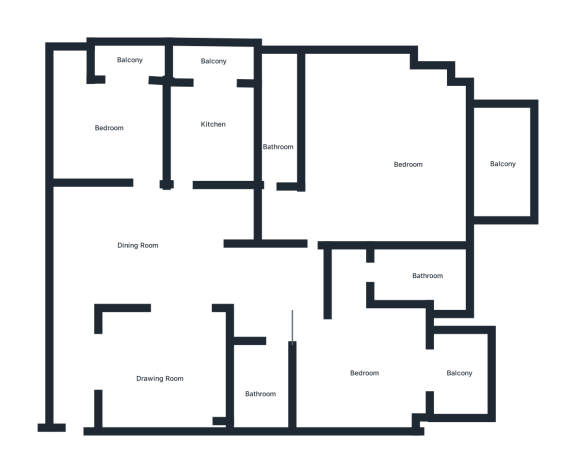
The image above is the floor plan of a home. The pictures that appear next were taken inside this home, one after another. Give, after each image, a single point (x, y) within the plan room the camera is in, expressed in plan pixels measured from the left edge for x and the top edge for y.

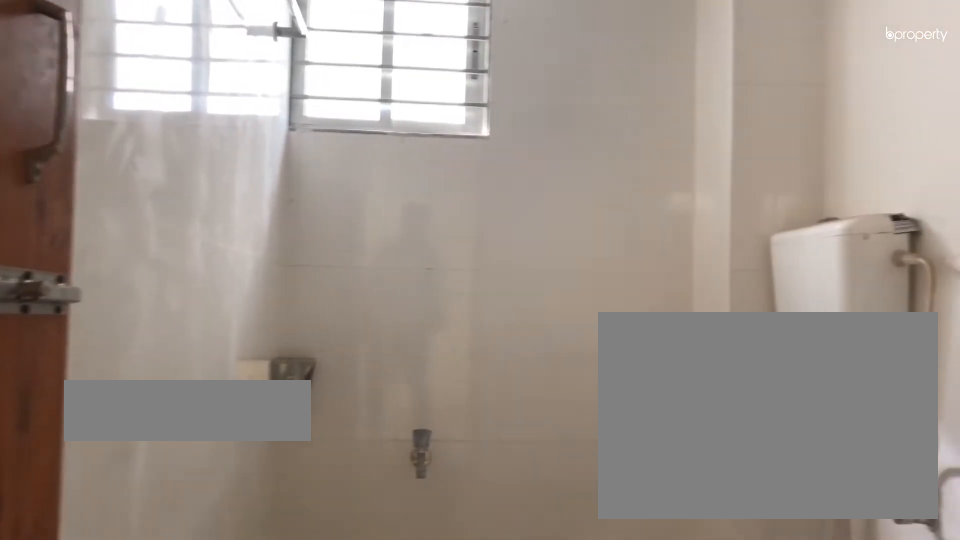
(261, 385)
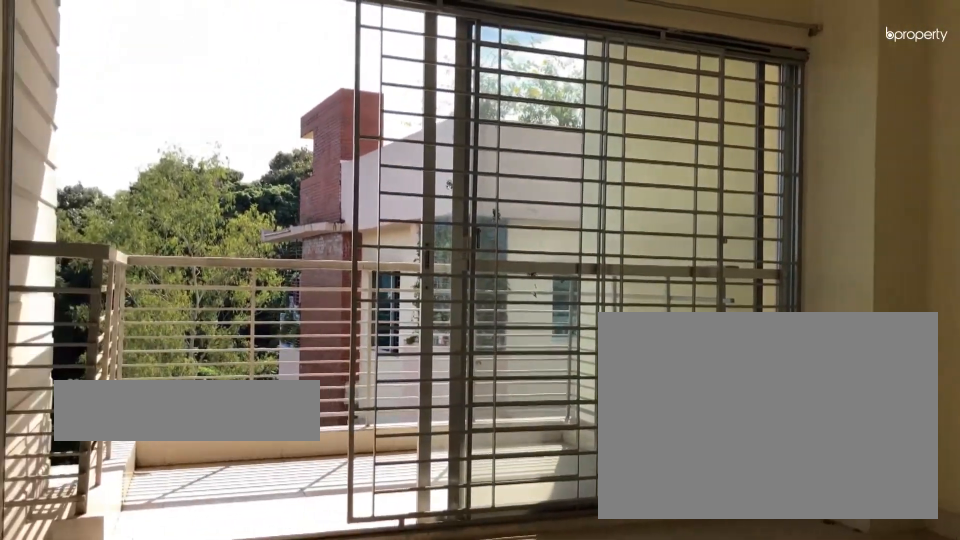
(368, 356)
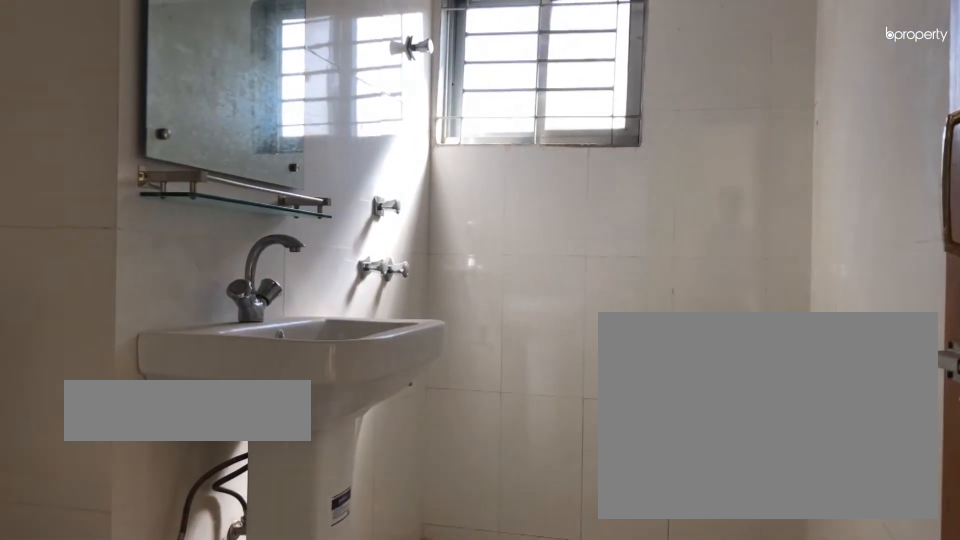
(426, 280)
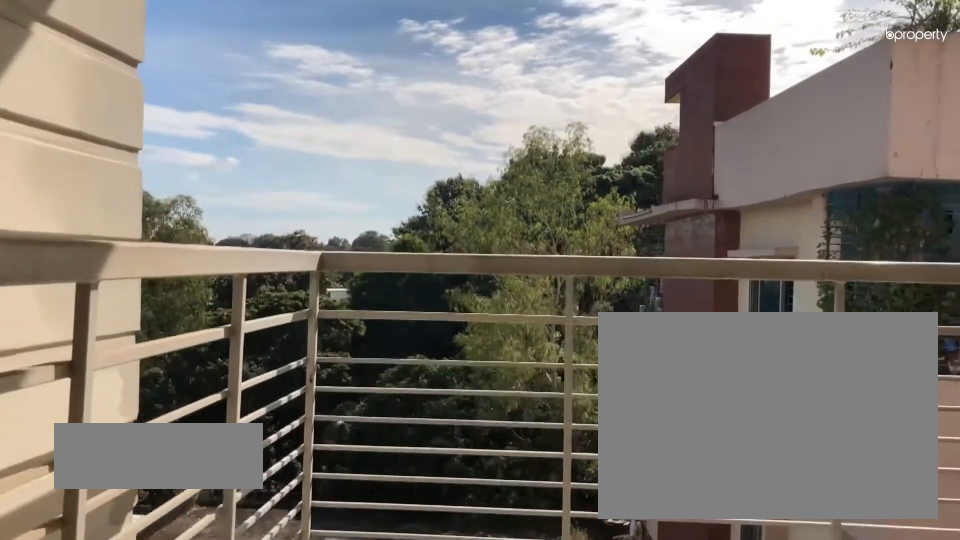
(464, 371)
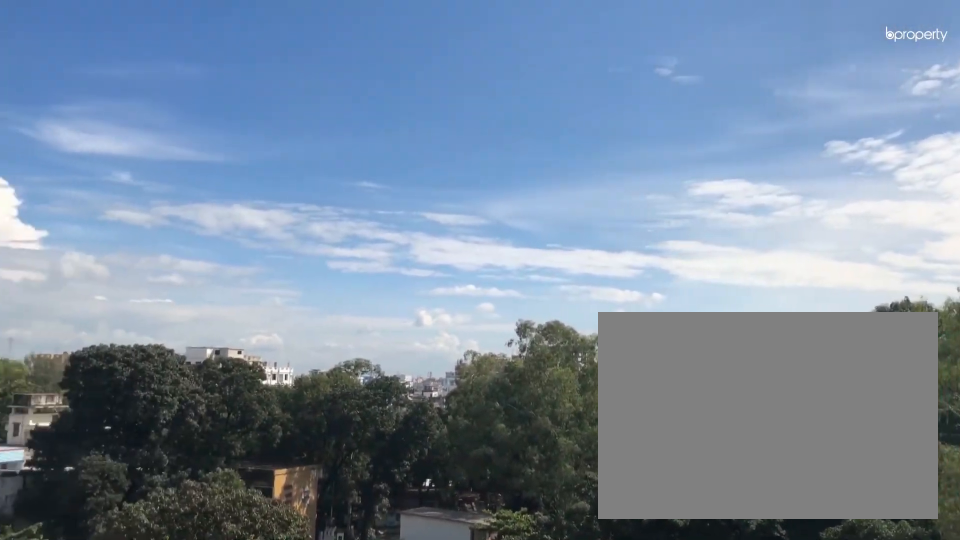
(464, 371)
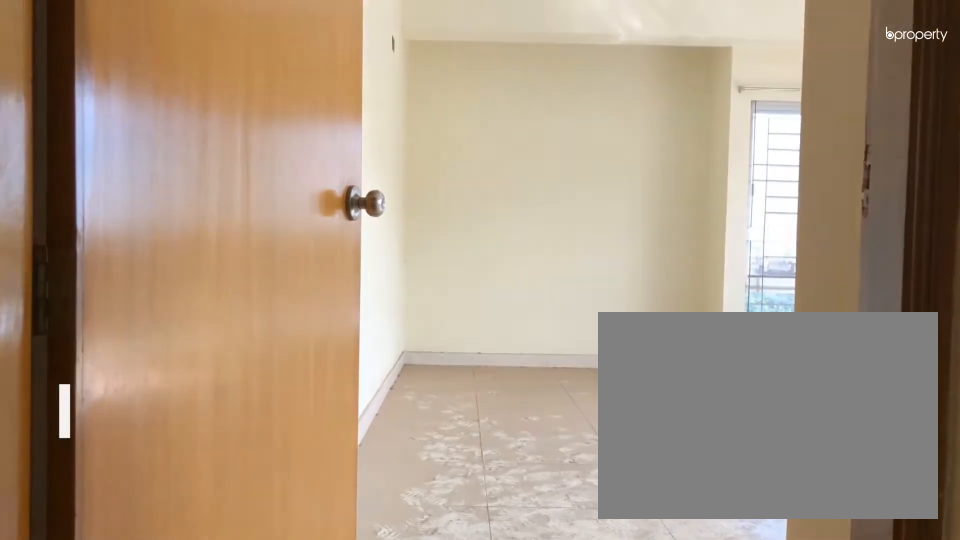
(317, 216)
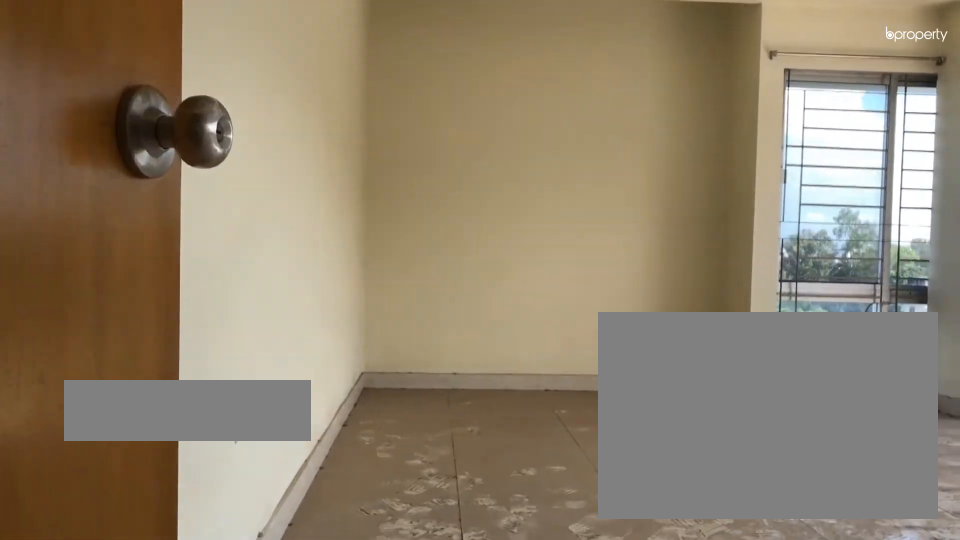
(317, 216)
